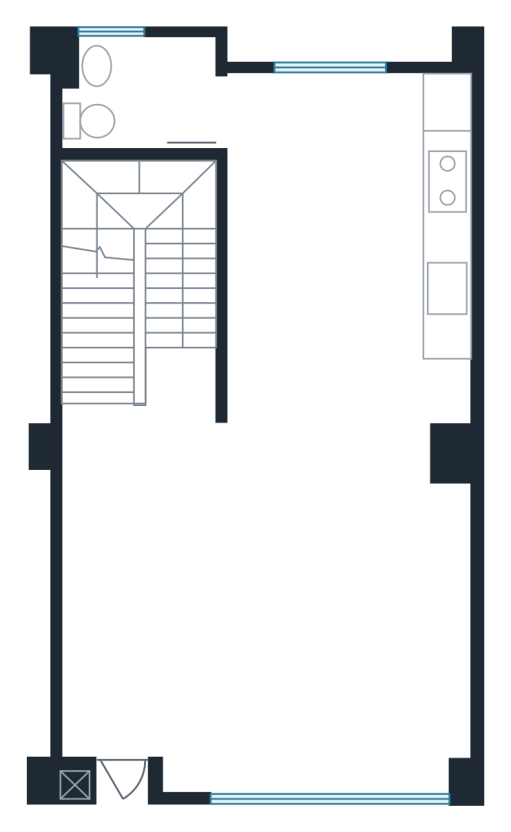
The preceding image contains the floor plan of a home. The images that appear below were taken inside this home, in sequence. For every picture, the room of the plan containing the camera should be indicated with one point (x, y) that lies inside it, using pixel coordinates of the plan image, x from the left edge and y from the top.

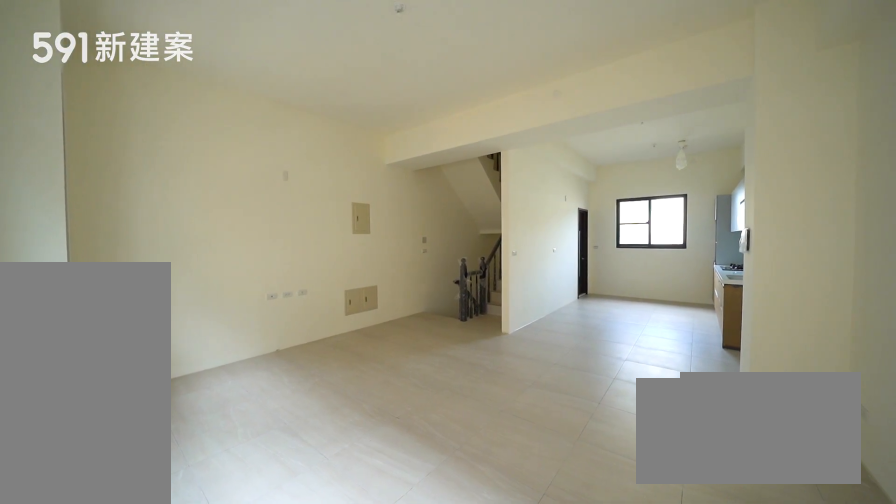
(261, 612)
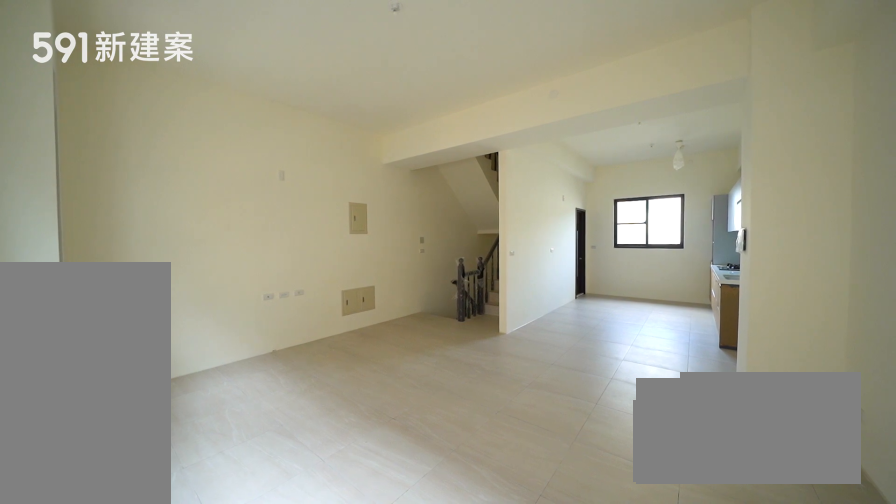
(261, 612)
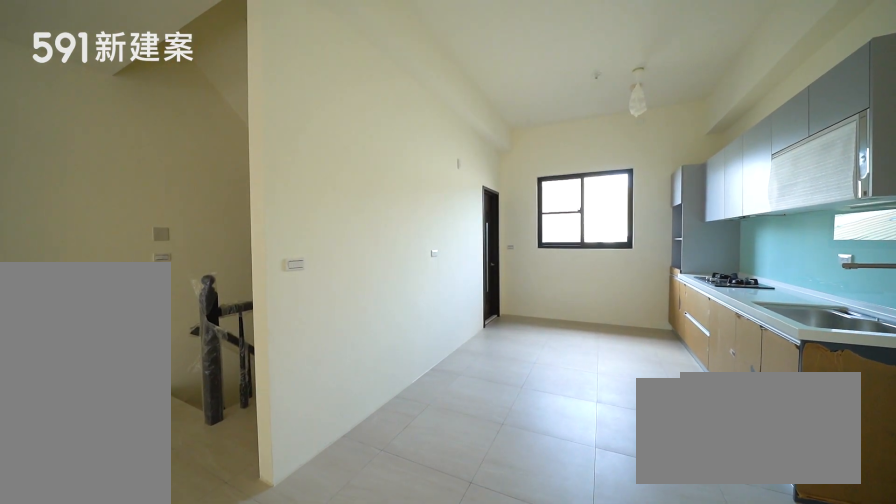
(300, 283)
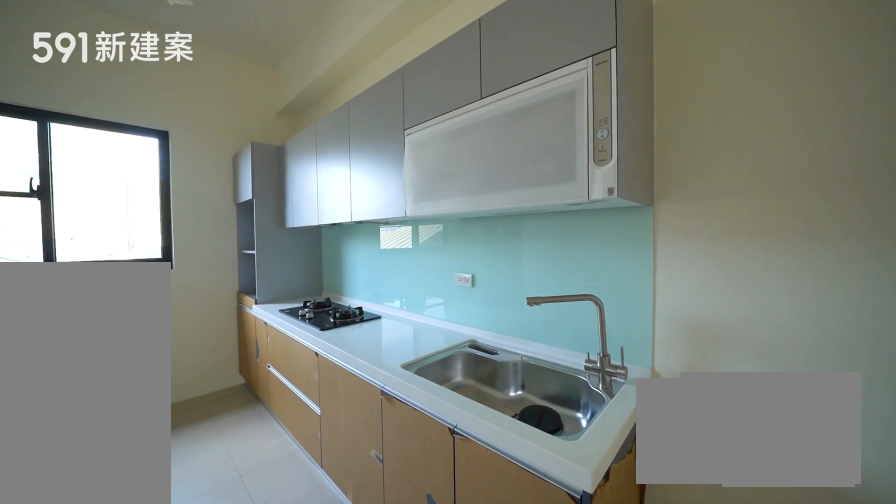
(420, 244)
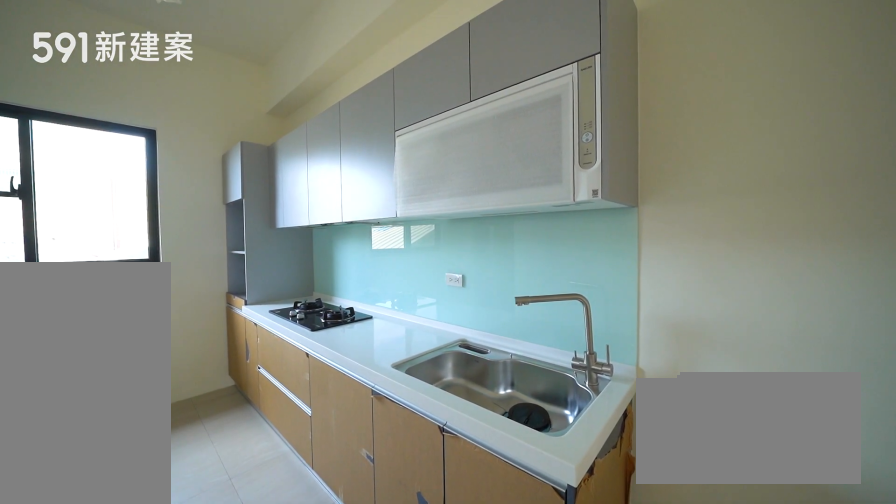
(420, 244)
